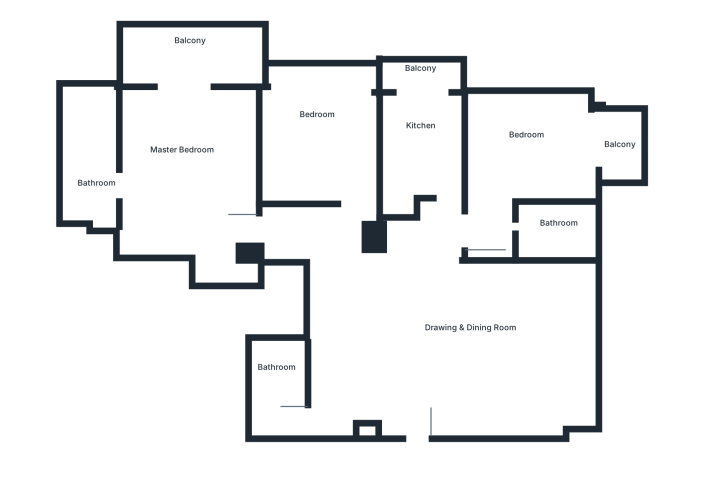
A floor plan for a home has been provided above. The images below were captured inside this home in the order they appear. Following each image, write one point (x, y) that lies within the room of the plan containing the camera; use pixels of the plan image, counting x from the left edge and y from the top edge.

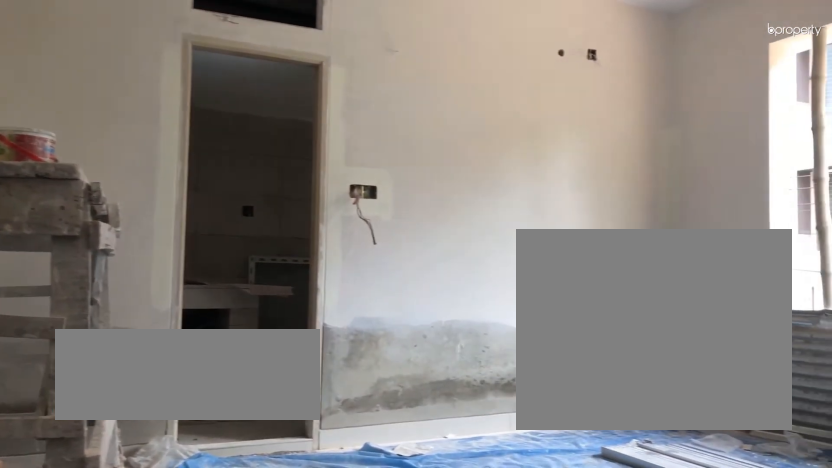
(194, 168)
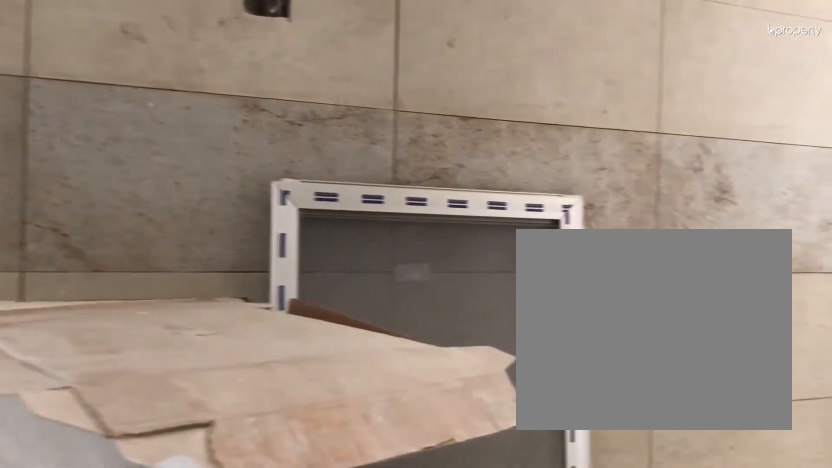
(90, 158)
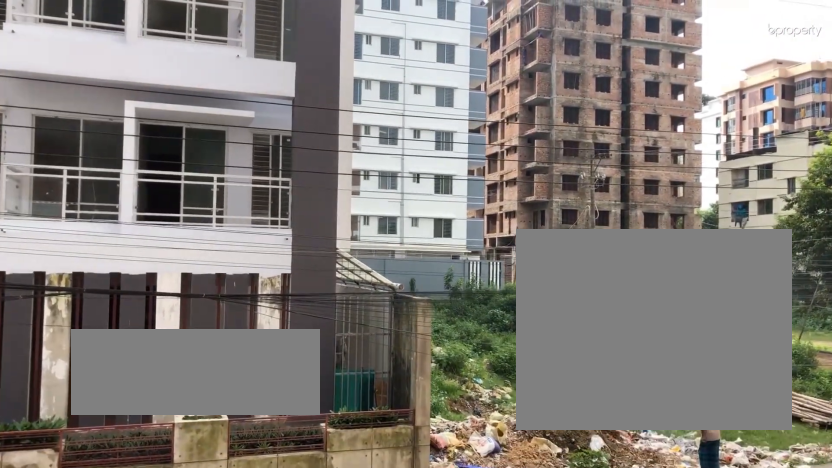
(194, 56)
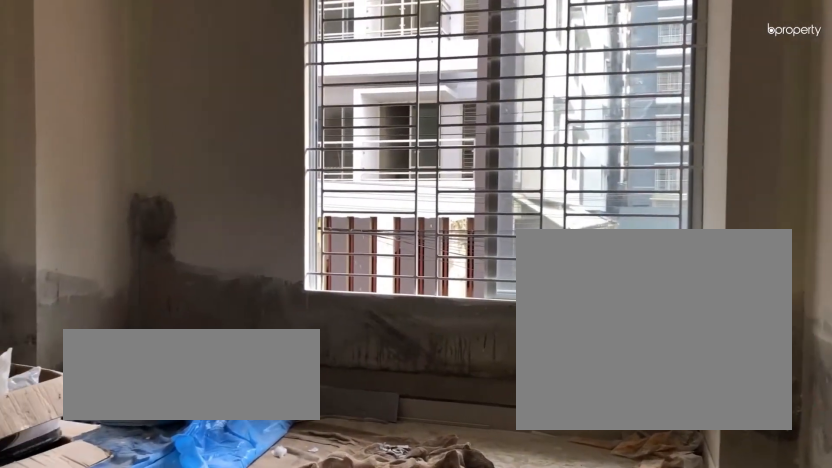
(319, 125)
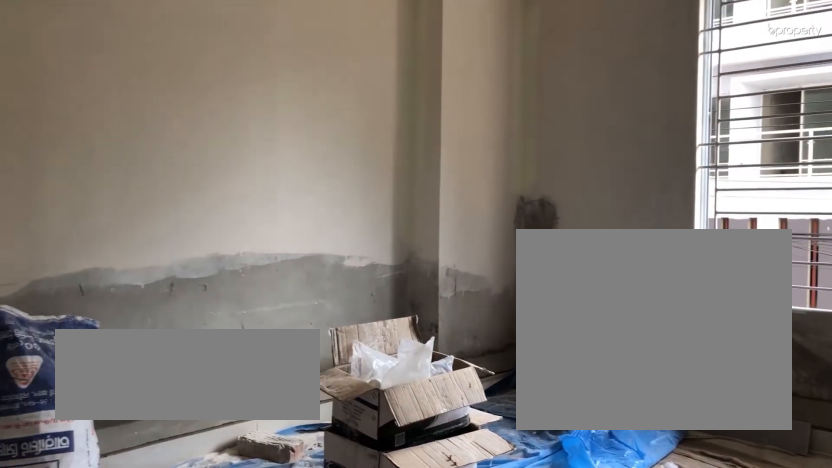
(319, 125)
